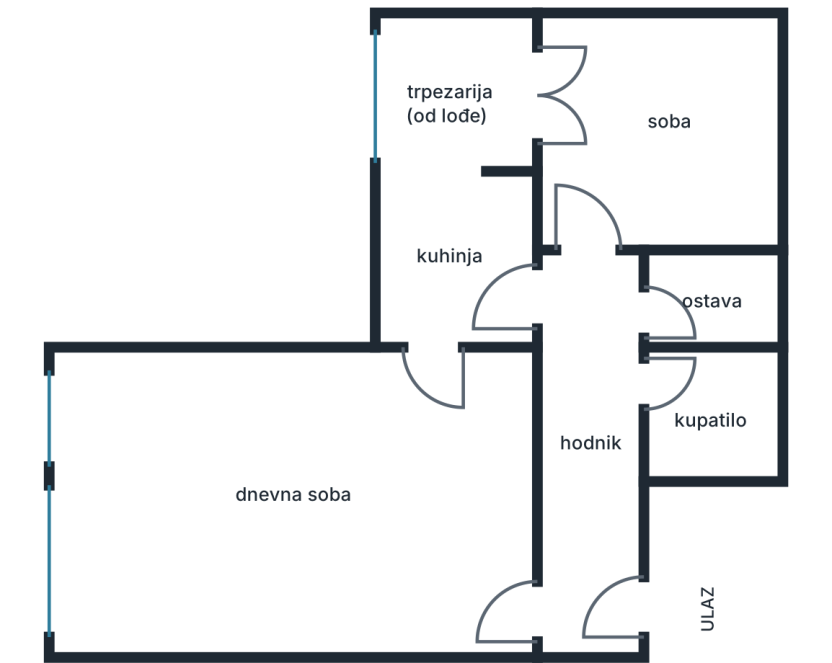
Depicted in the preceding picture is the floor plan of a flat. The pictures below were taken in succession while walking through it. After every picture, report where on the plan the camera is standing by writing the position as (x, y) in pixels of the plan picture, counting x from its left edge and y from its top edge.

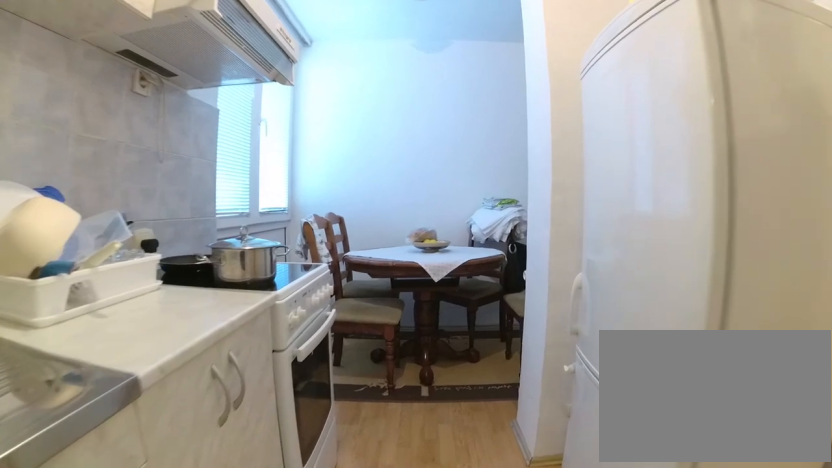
(443, 335)
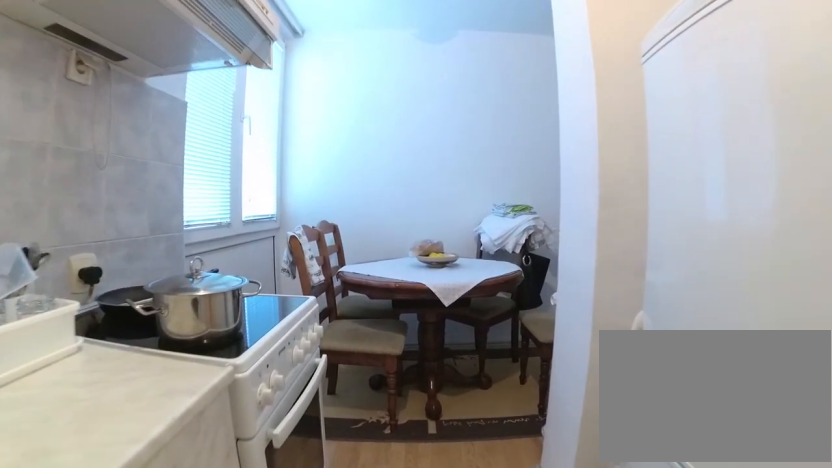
(443, 312)
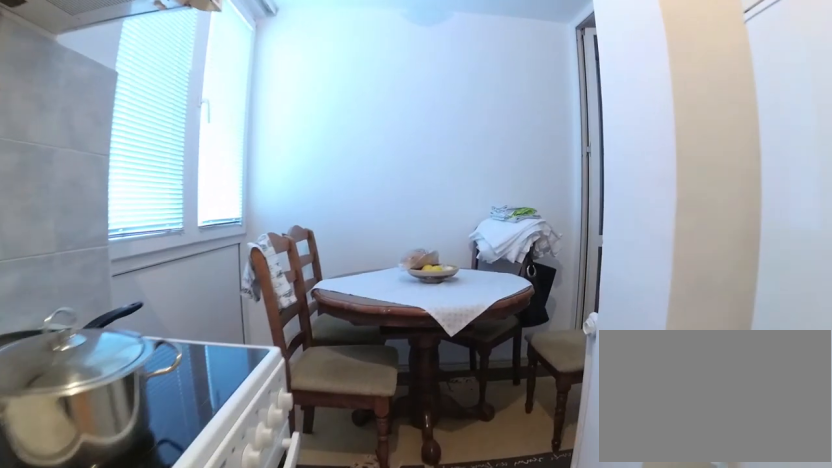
(442, 288)
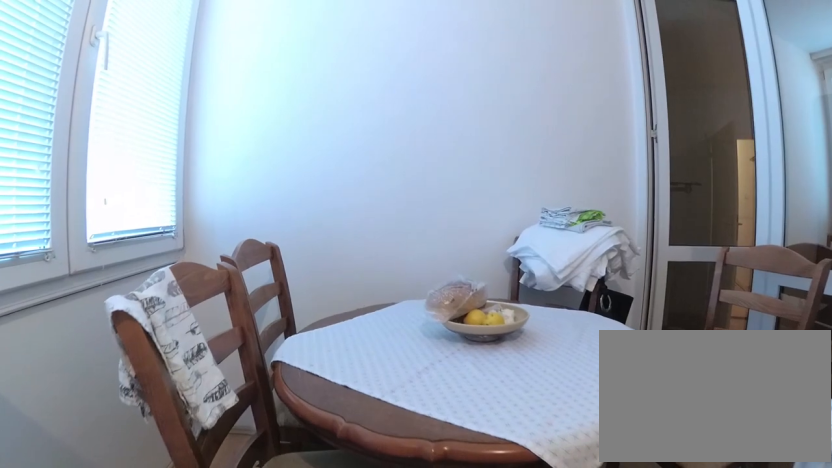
(443, 220)
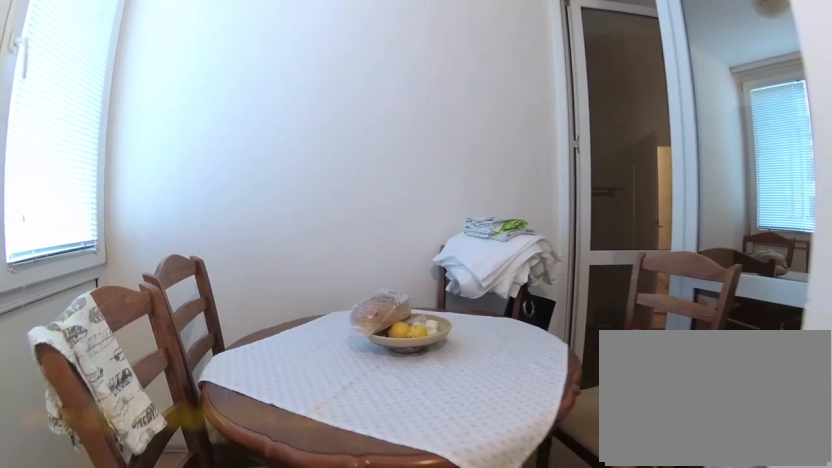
(443, 209)
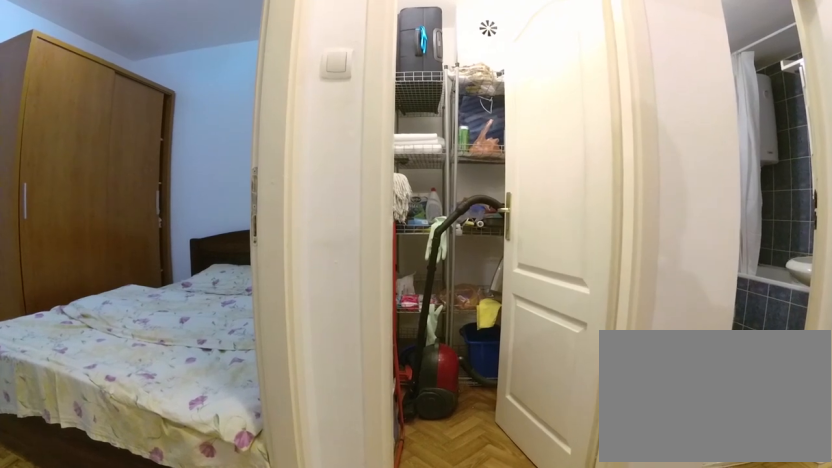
(528, 304)
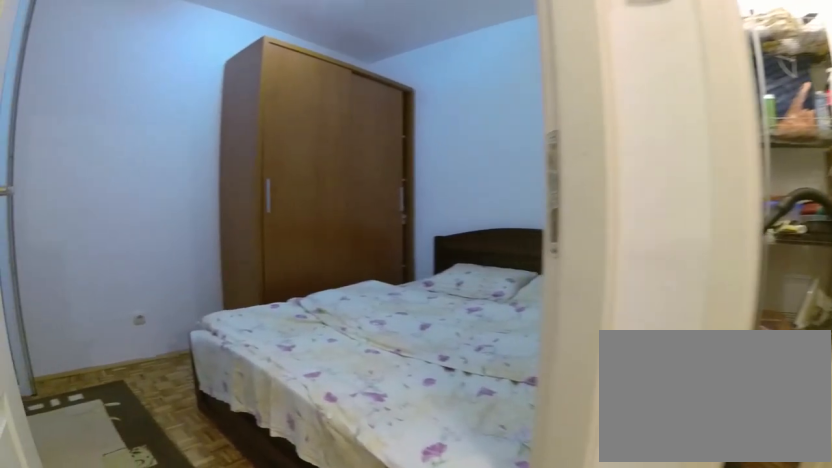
(546, 297)
